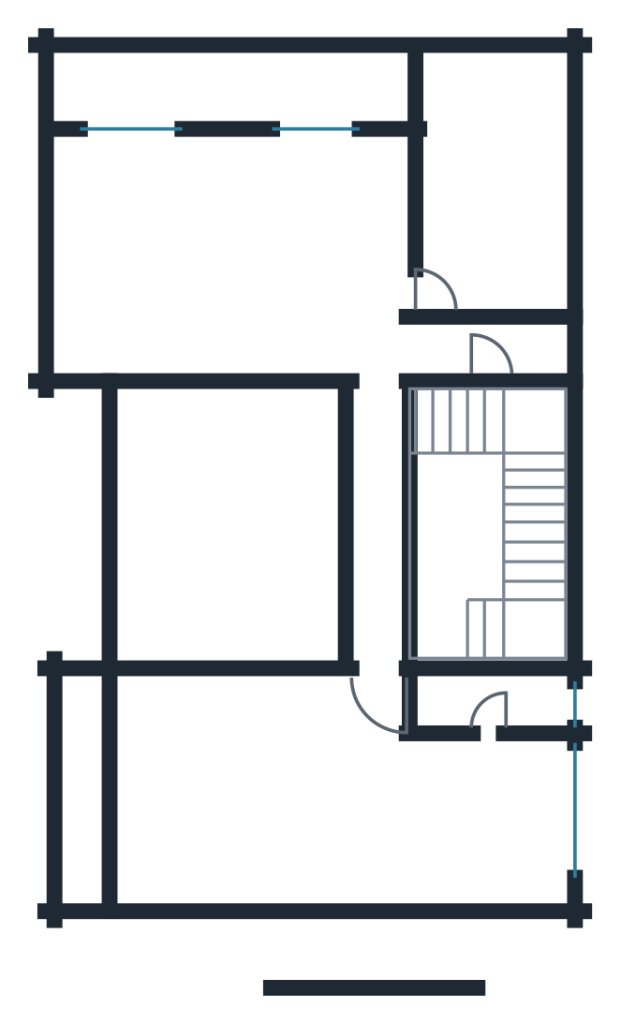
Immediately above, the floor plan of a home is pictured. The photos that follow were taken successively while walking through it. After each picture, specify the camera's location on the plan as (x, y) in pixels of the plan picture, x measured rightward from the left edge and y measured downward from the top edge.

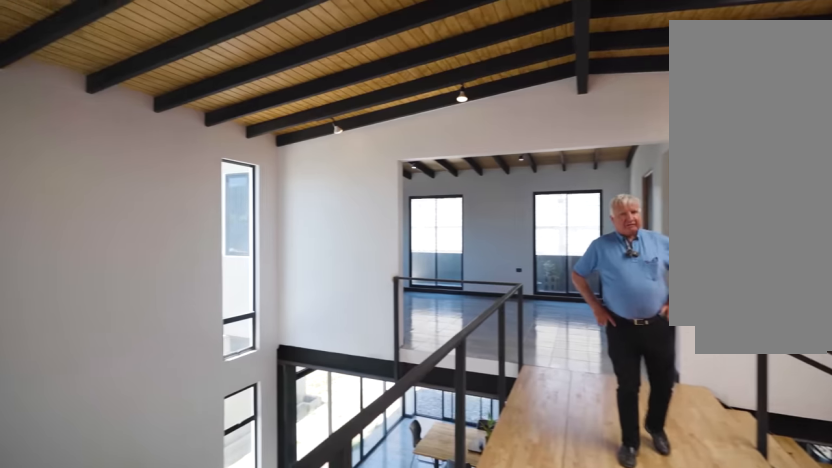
(374, 519)
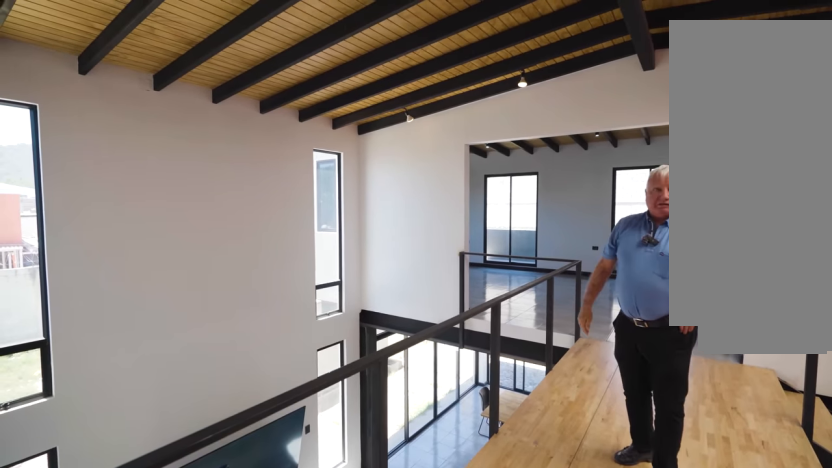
(366, 620)
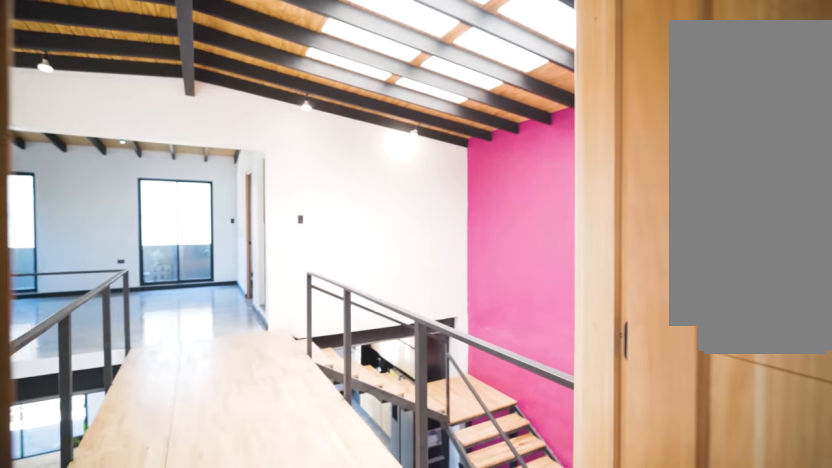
(348, 768)
